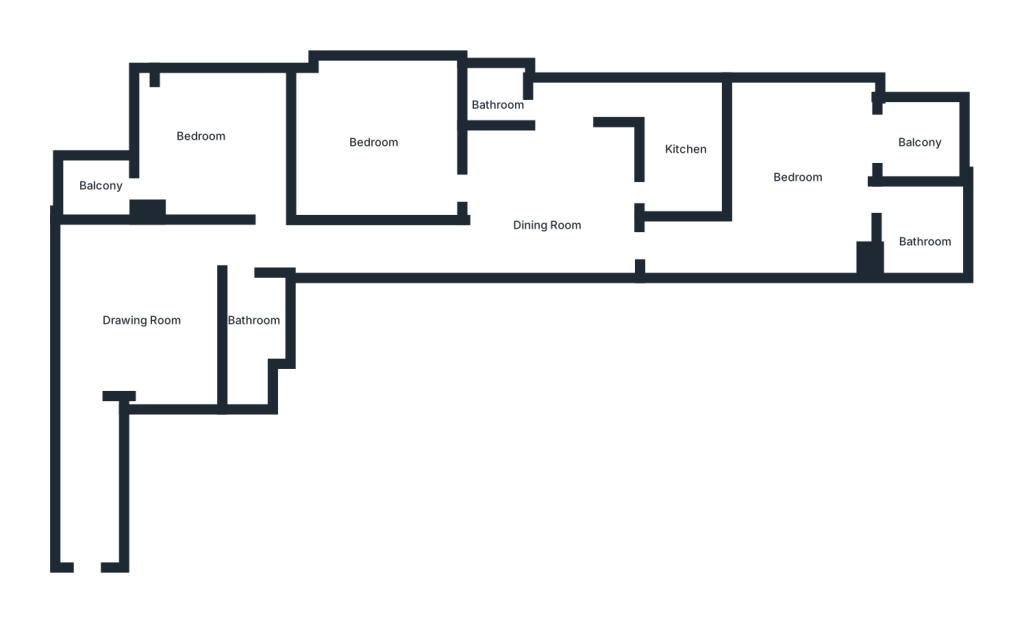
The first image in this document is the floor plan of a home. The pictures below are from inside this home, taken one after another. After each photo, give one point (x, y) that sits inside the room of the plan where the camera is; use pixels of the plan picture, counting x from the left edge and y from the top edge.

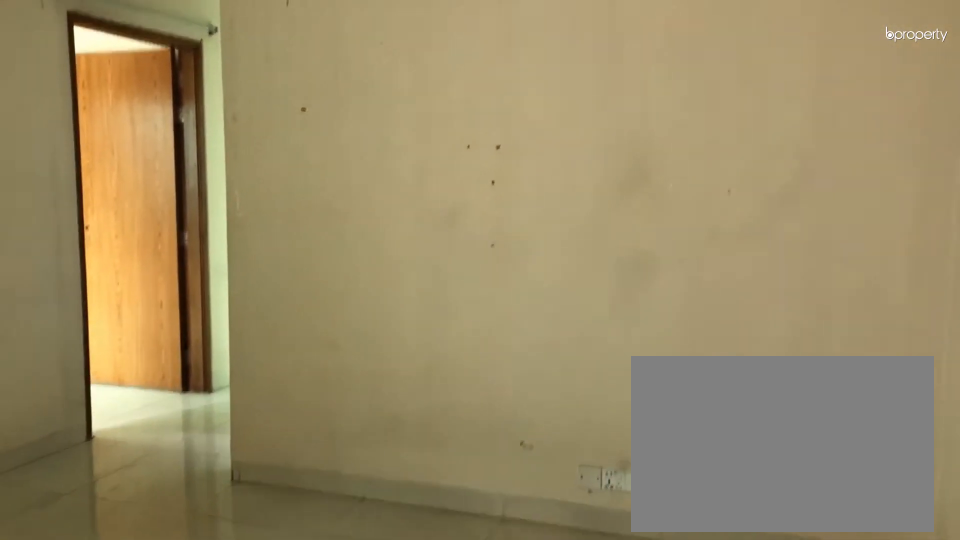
(146, 308)
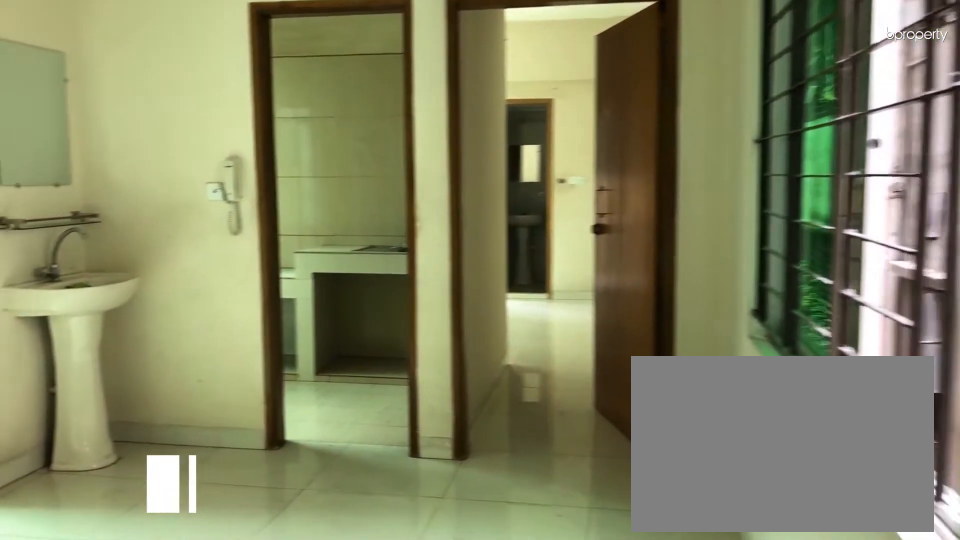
(551, 188)
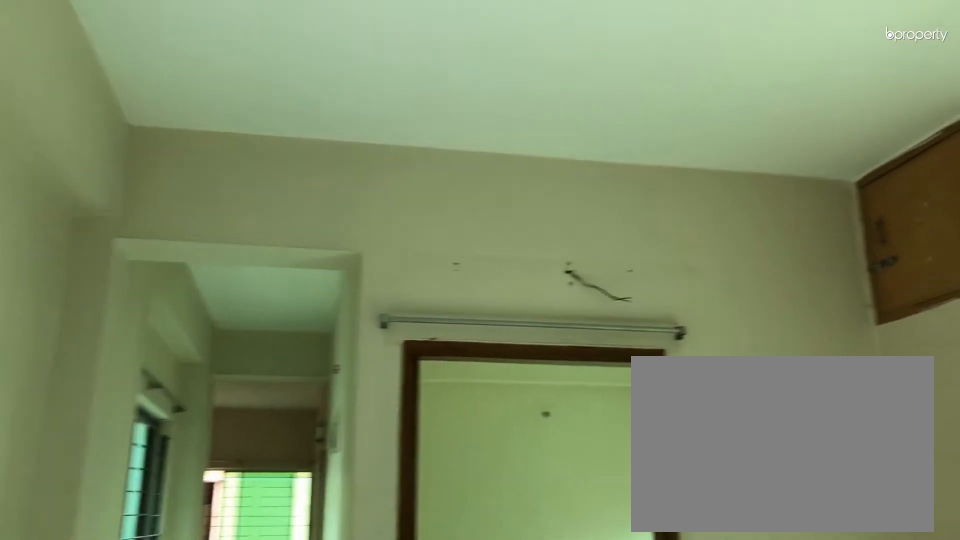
(551, 188)
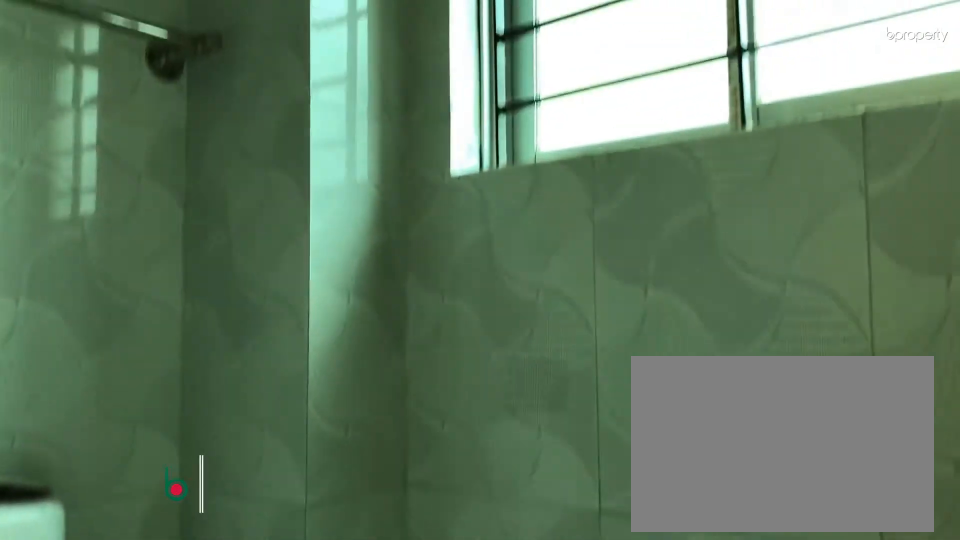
(499, 98)
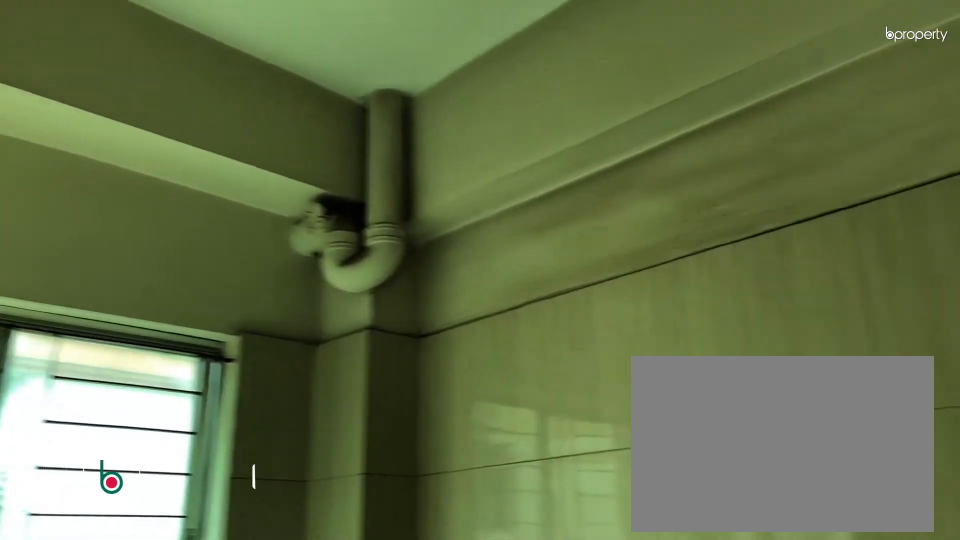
(684, 148)
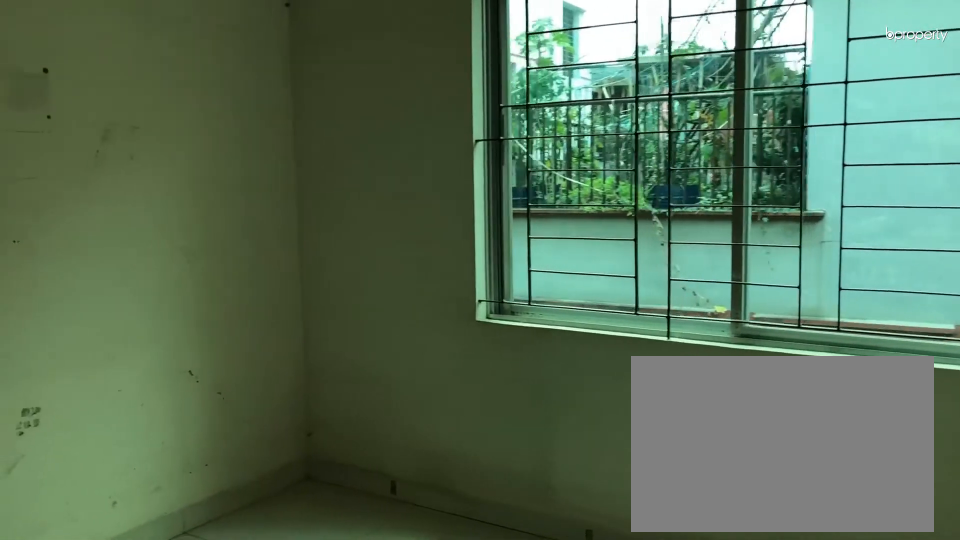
(815, 176)
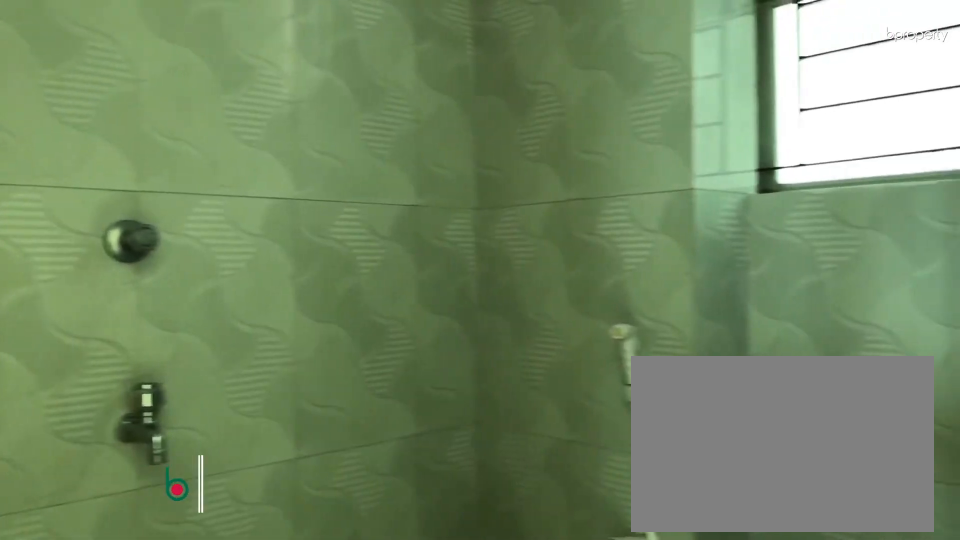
(922, 231)
